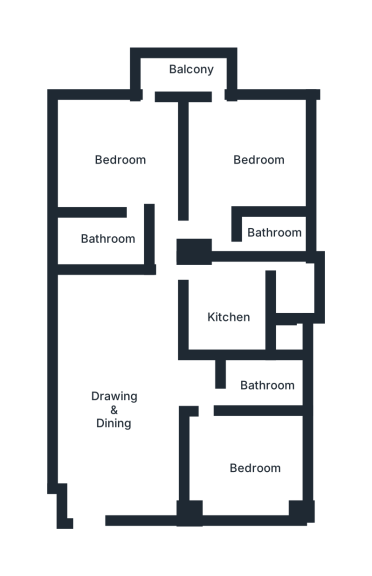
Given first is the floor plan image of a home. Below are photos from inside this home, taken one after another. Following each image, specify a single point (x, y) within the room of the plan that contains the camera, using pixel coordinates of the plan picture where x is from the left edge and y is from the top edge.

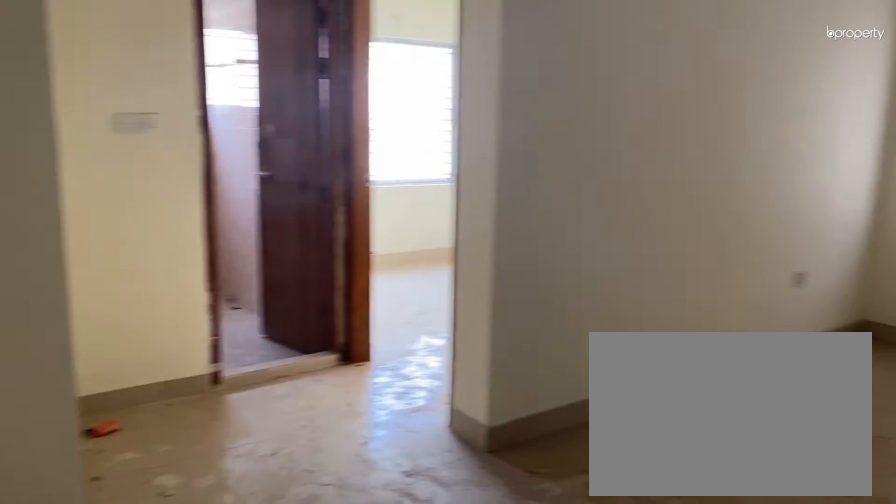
(127, 404)
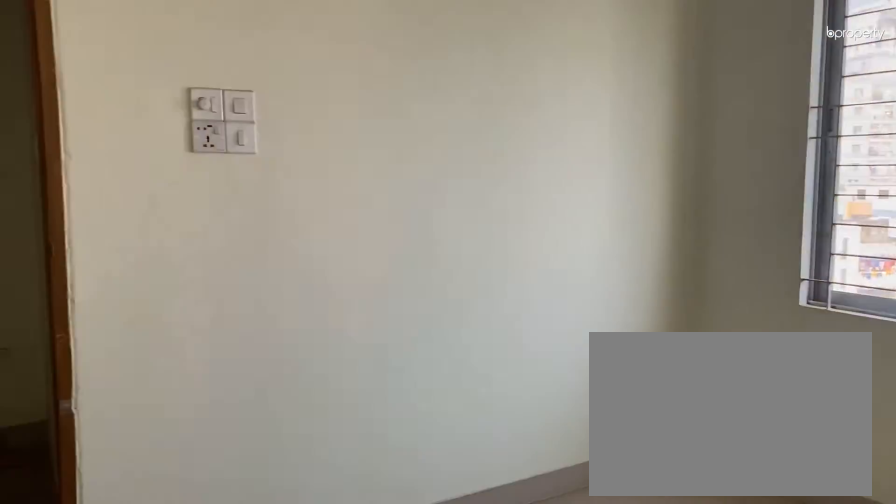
(254, 468)
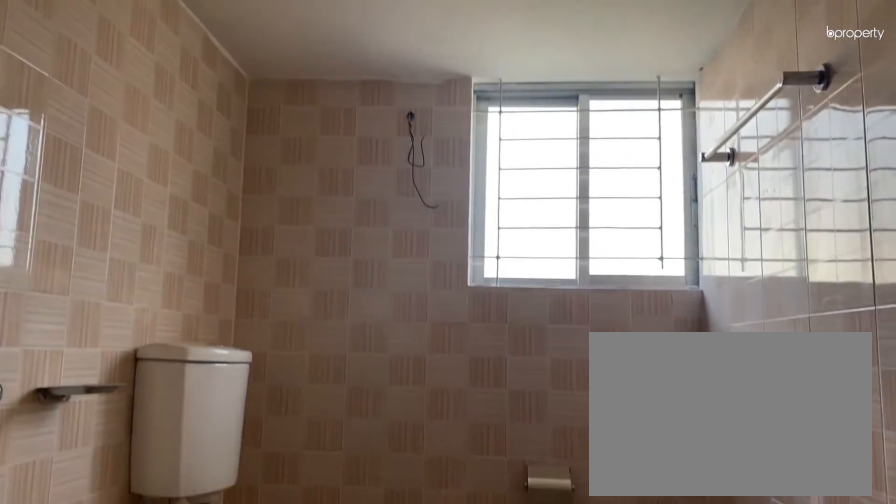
(265, 385)
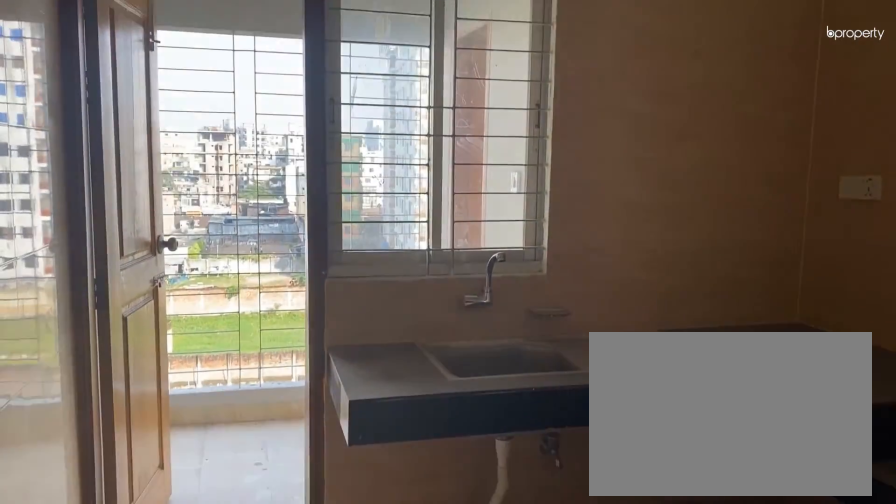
(226, 315)
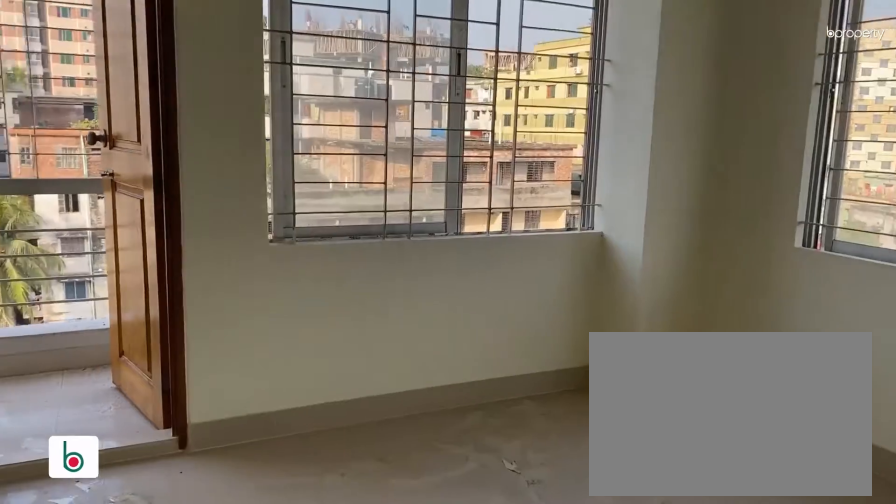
(260, 157)
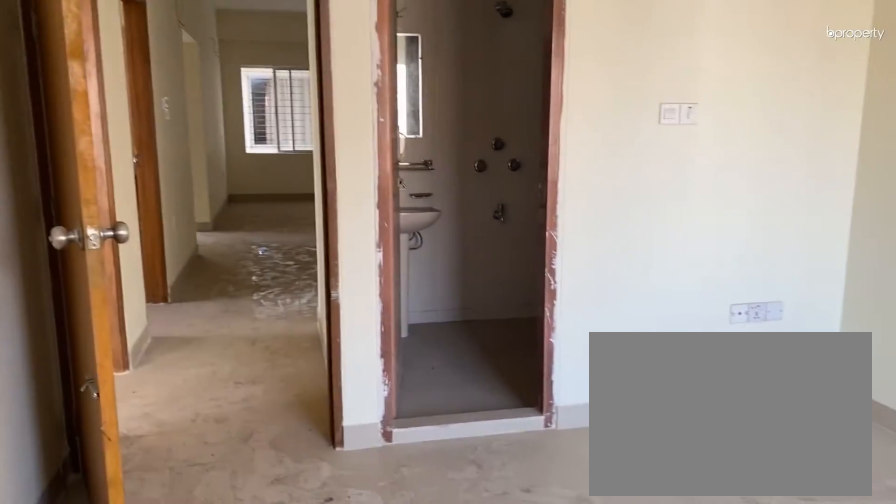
(120, 160)
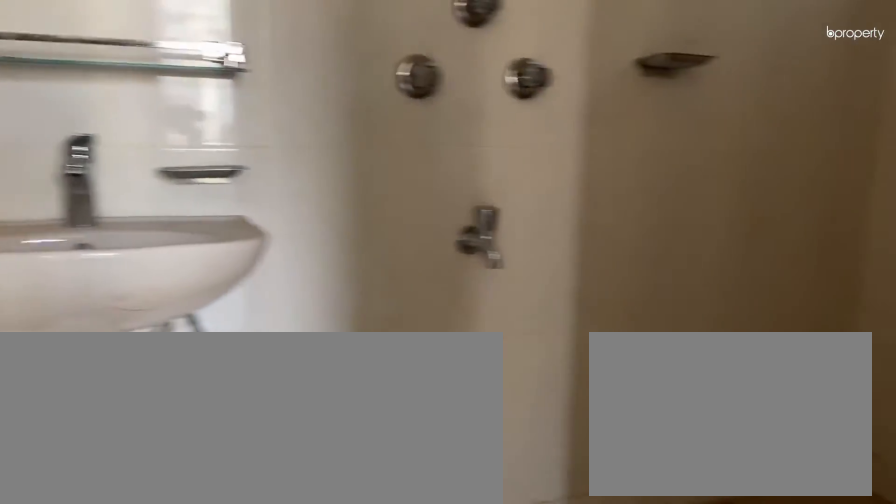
(107, 238)
